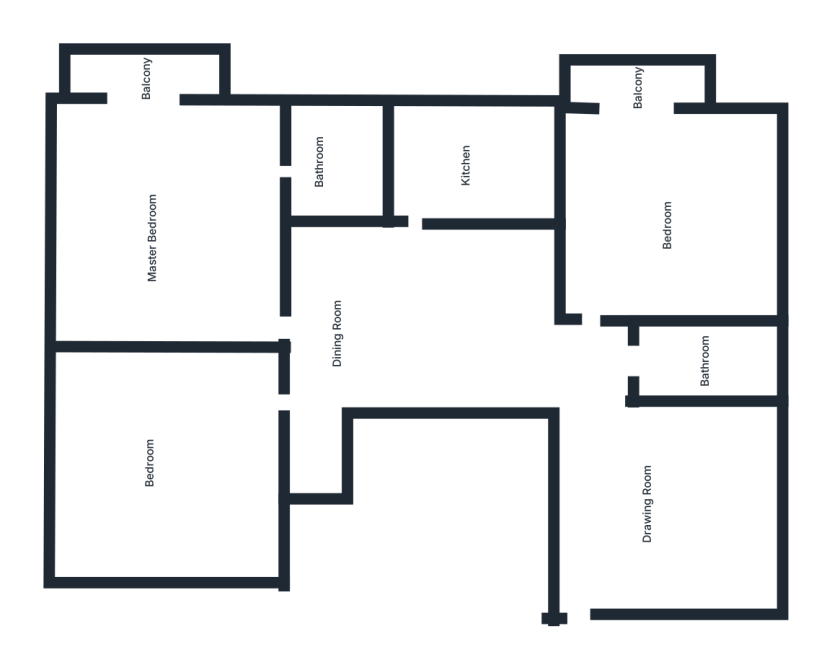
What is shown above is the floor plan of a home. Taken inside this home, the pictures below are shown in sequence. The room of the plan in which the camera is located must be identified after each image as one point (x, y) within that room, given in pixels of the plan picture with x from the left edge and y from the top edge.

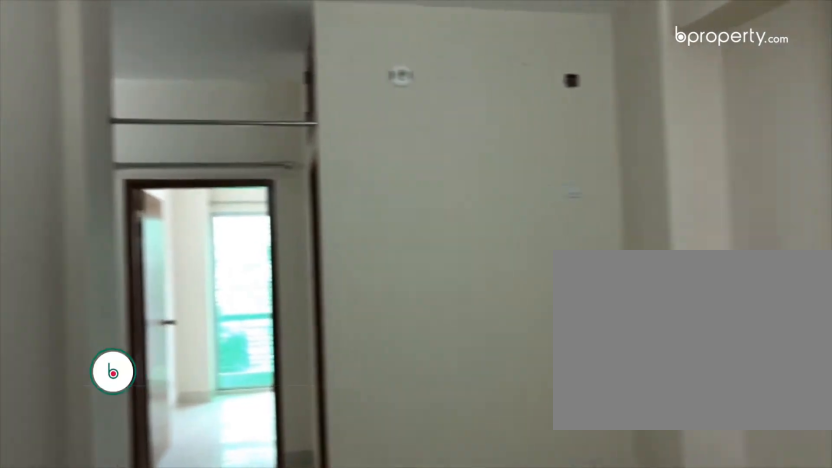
(649, 515)
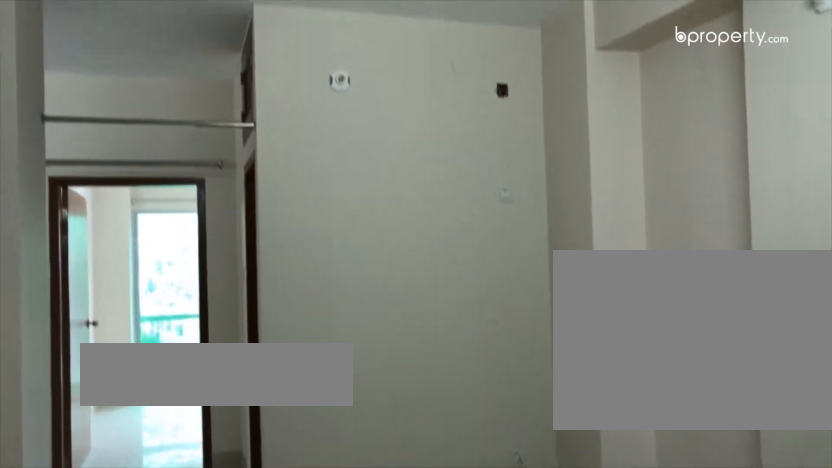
(650, 515)
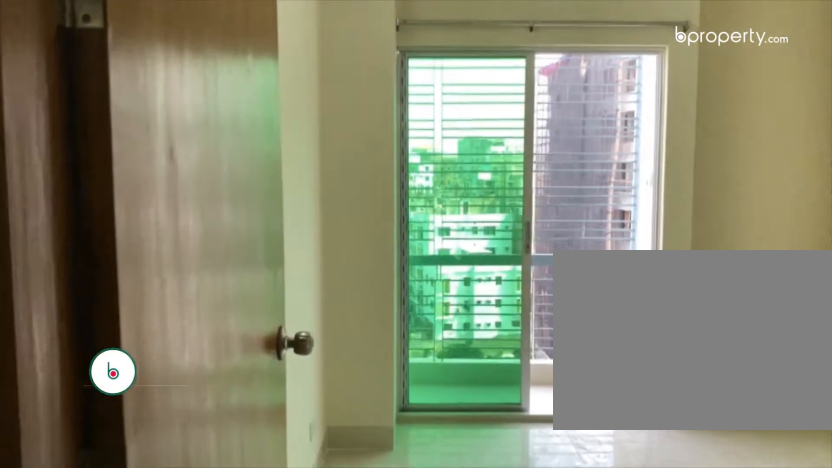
(657, 245)
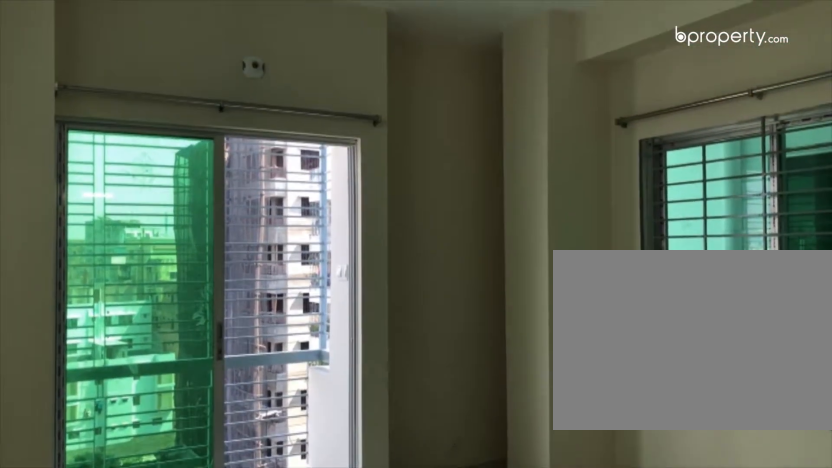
(658, 246)
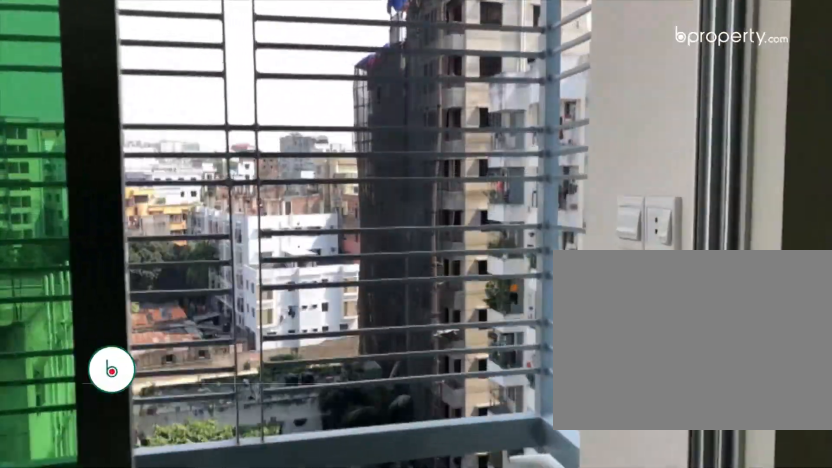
(633, 111)
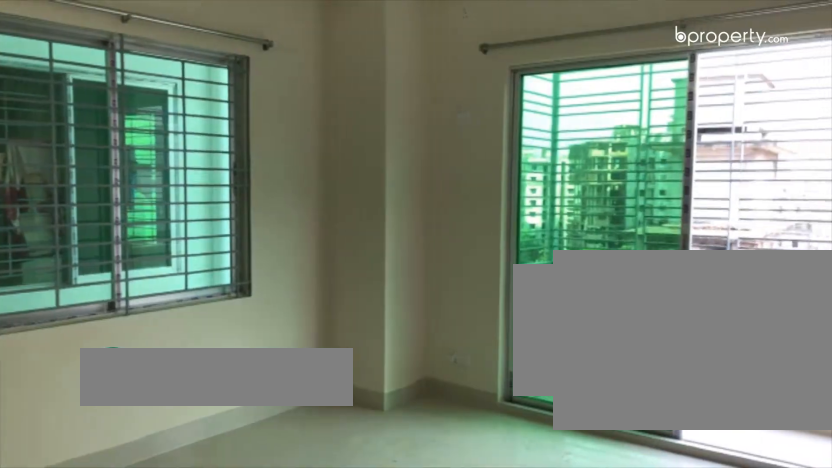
(173, 271)
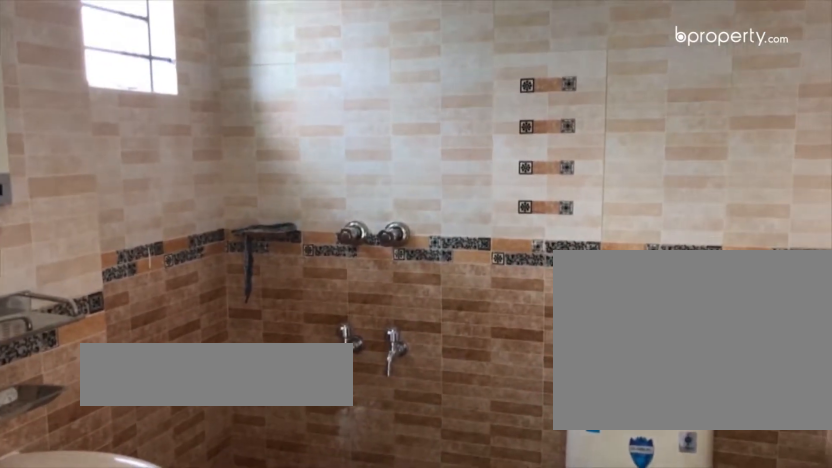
(330, 163)
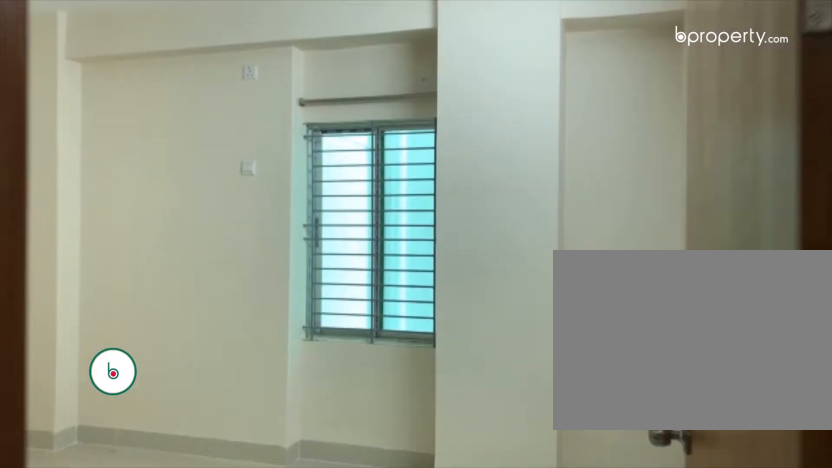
(295, 404)
